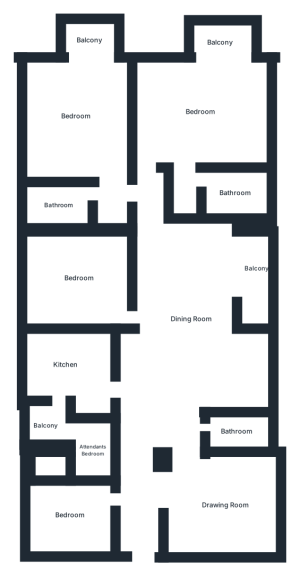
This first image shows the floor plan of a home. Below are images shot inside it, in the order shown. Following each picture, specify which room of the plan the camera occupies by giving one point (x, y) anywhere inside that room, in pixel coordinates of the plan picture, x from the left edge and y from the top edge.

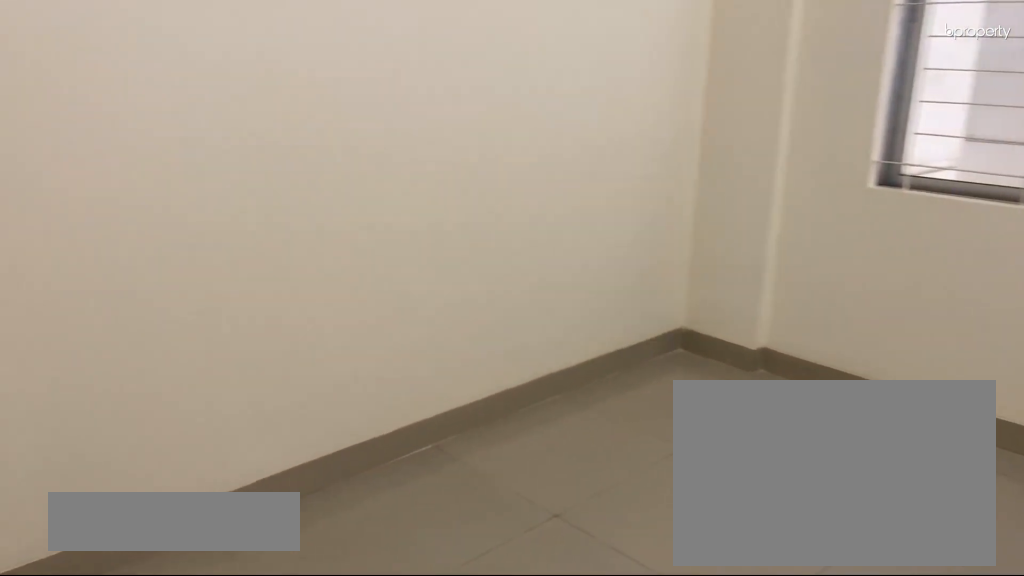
(69, 514)
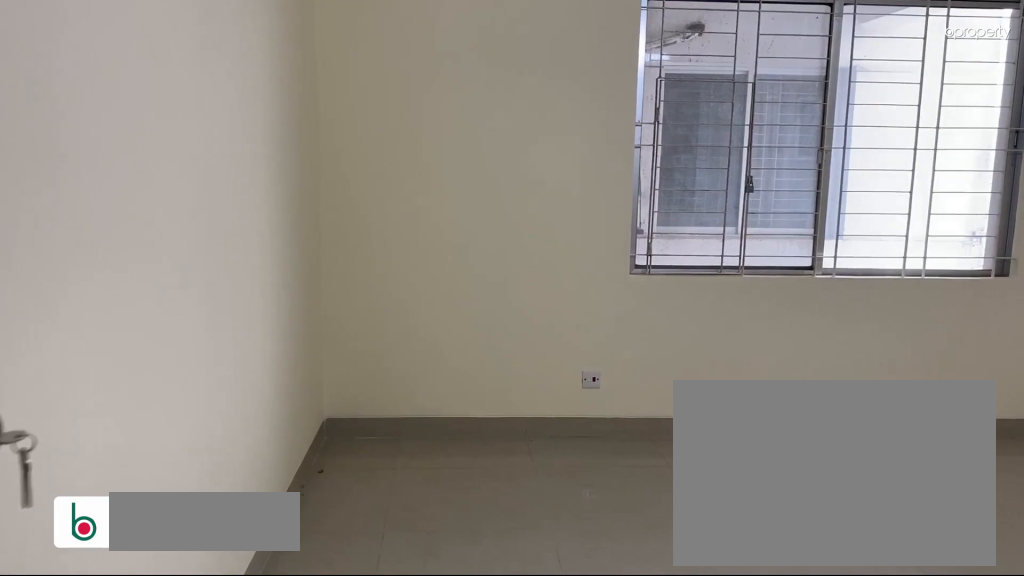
(79, 278)
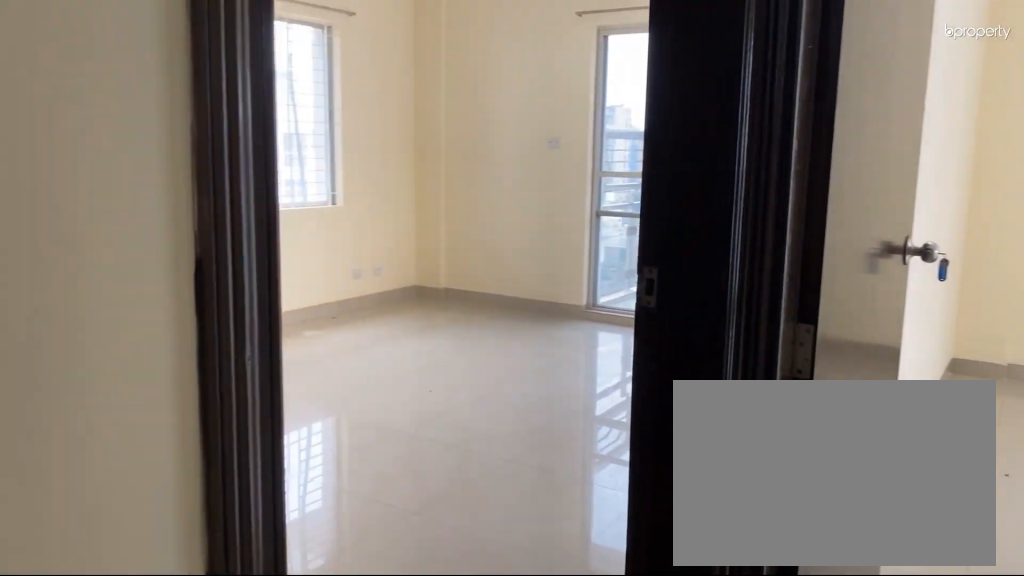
(75, 120)
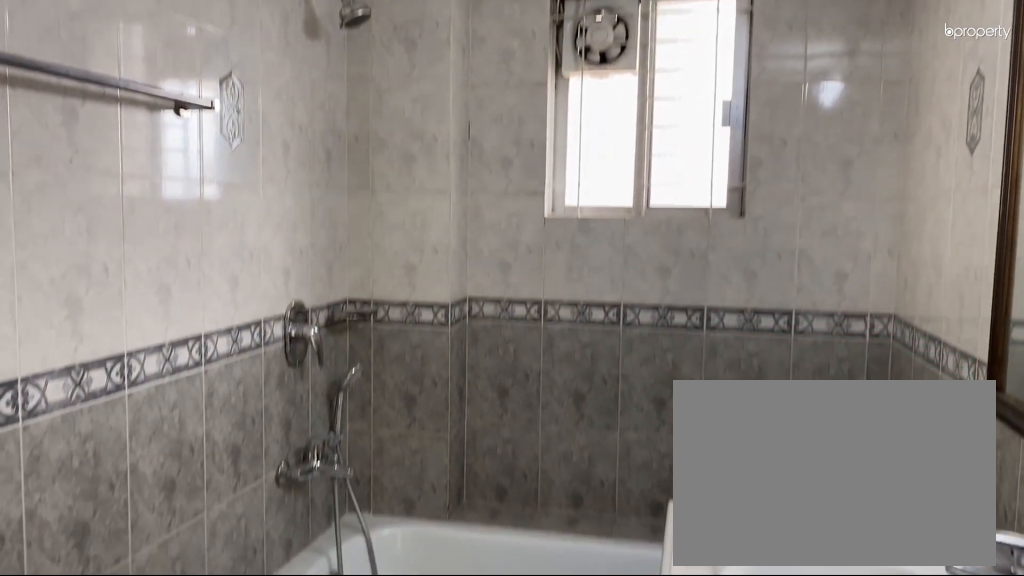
(63, 203)
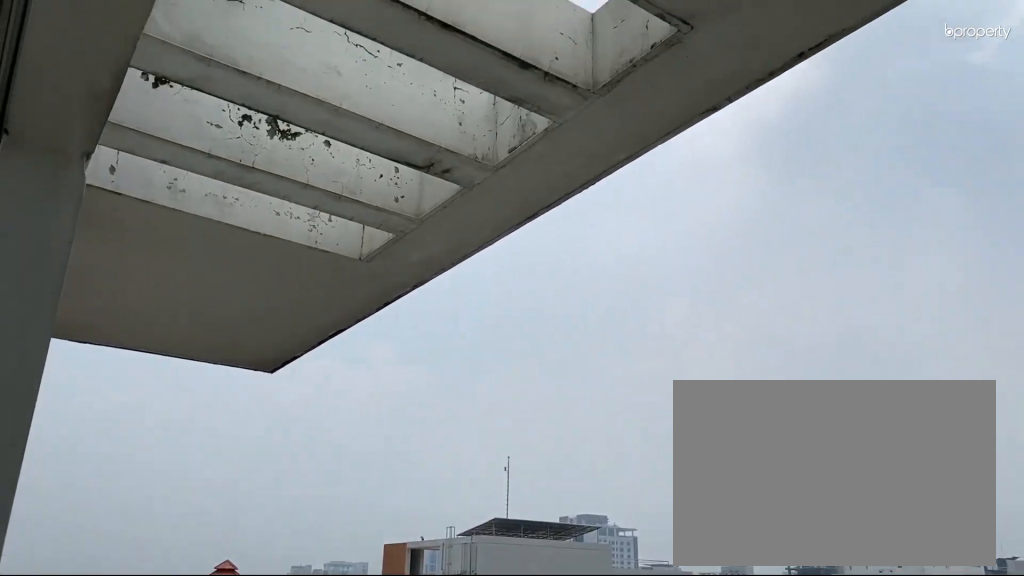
(90, 40)
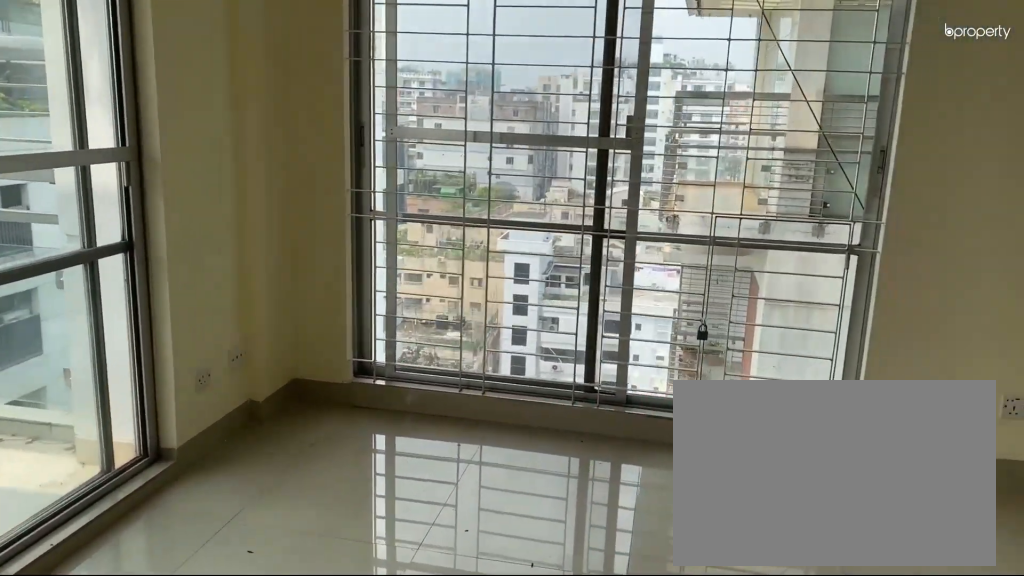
(200, 111)
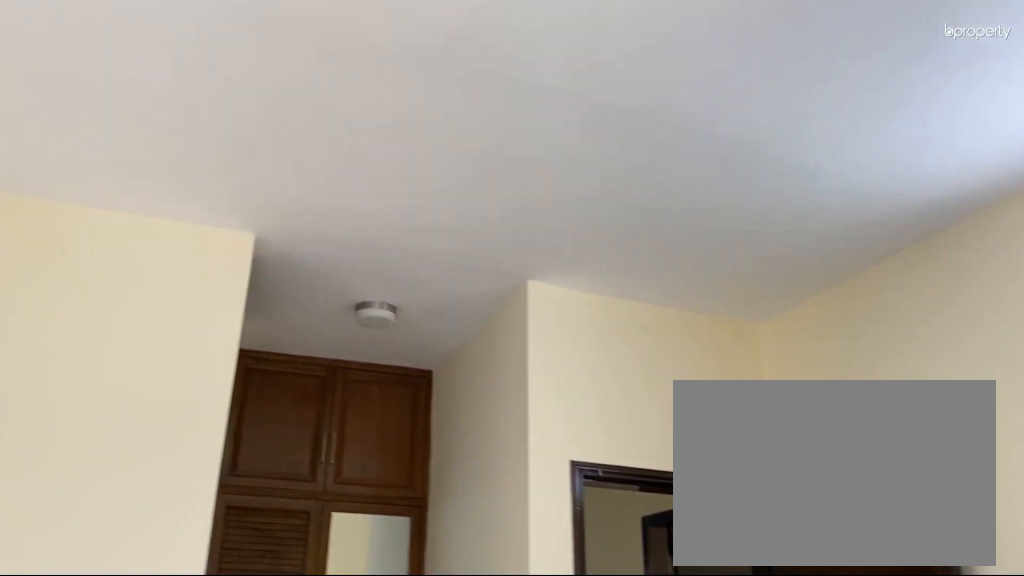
(200, 111)
